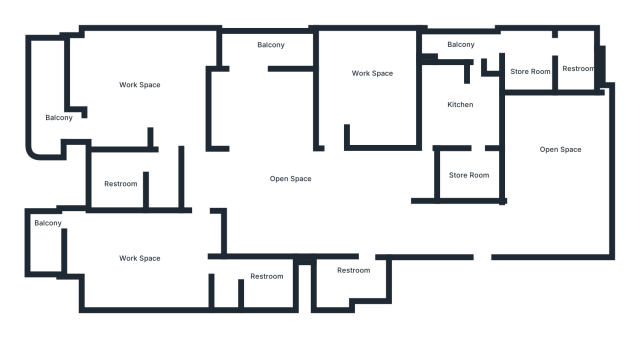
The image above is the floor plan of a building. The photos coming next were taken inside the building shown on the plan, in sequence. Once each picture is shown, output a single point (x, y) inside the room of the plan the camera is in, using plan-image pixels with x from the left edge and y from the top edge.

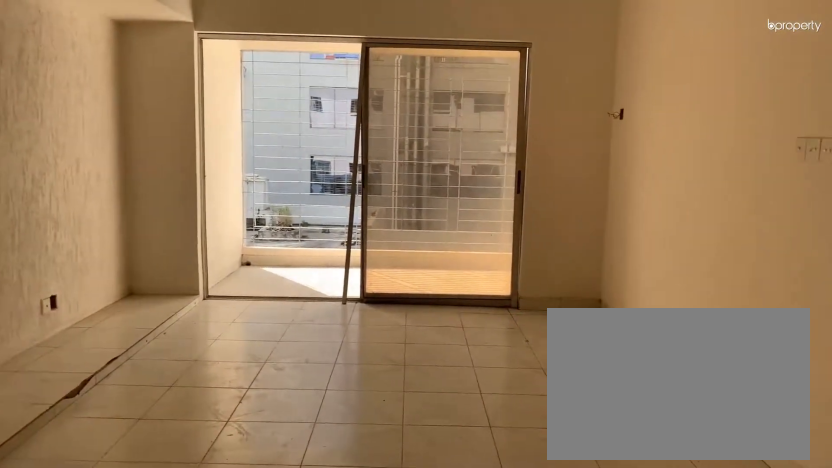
(300, 196)
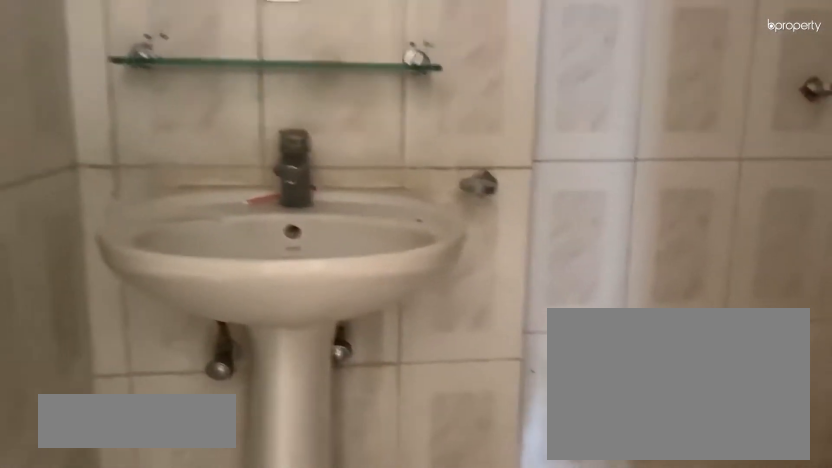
(361, 274)
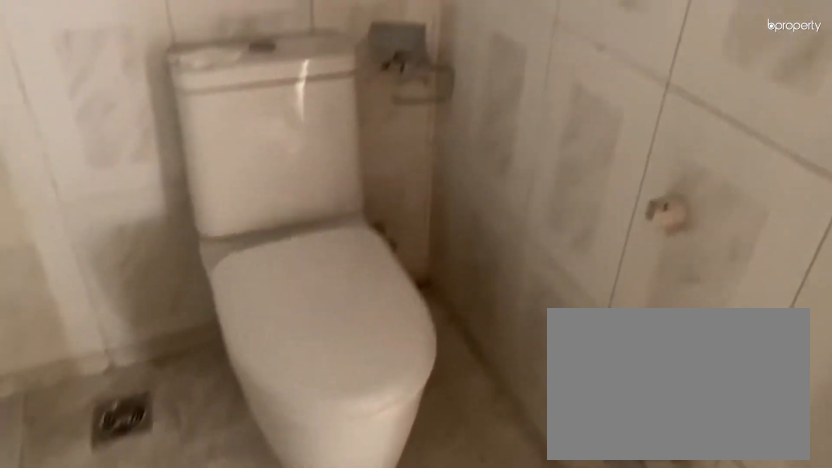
(361, 274)
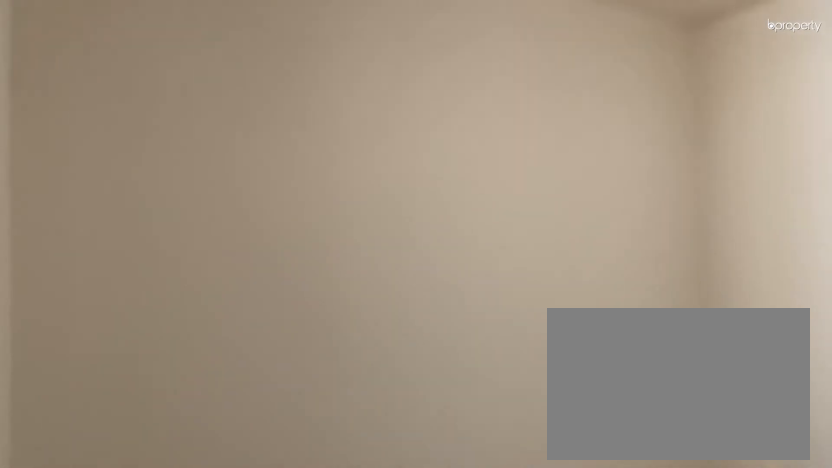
(470, 177)
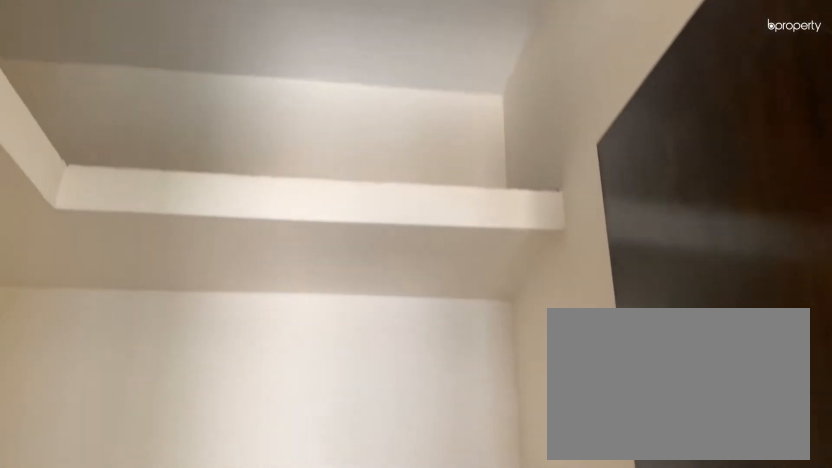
(470, 177)
